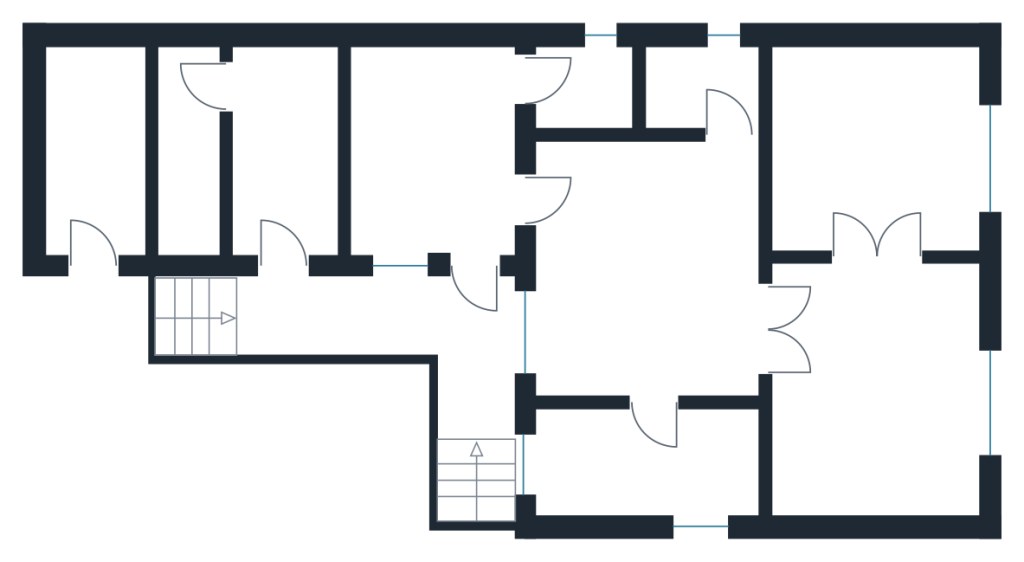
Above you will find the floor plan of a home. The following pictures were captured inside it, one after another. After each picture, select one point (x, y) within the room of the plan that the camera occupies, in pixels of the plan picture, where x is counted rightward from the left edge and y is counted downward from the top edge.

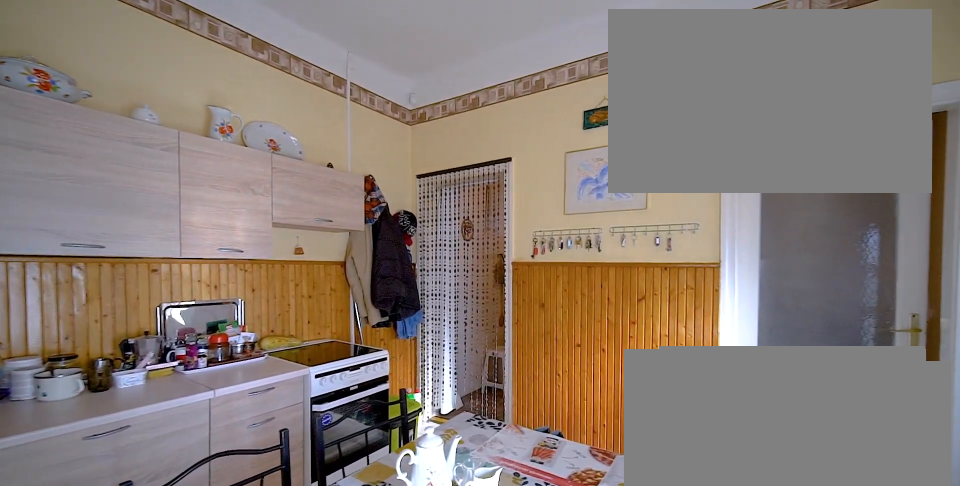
(436, 156)
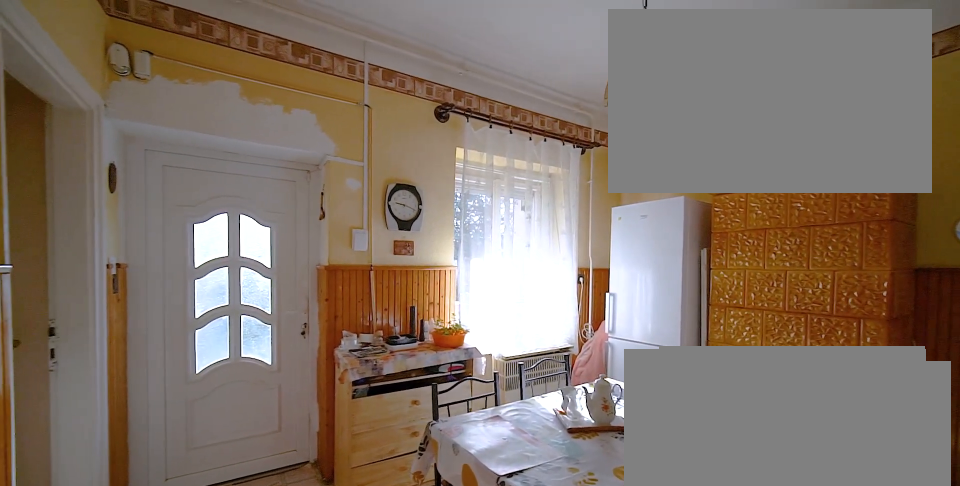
(436, 155)
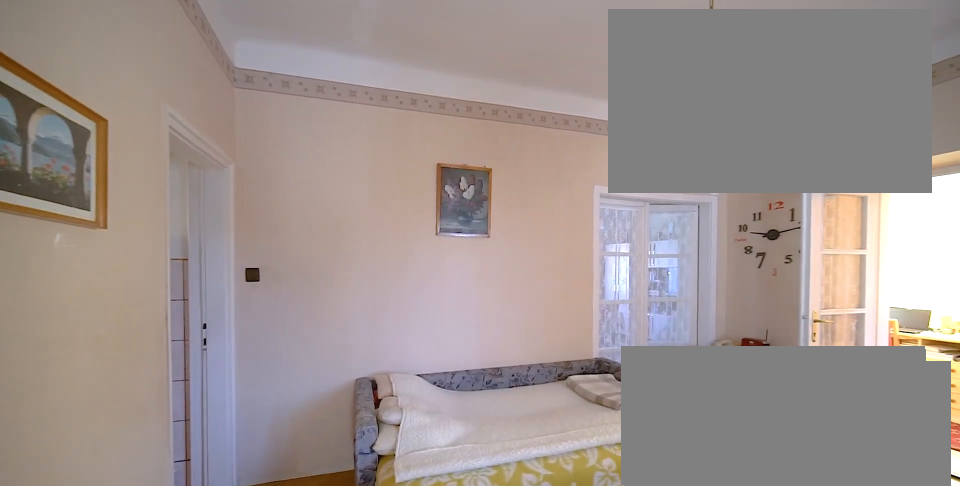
(651, 284)
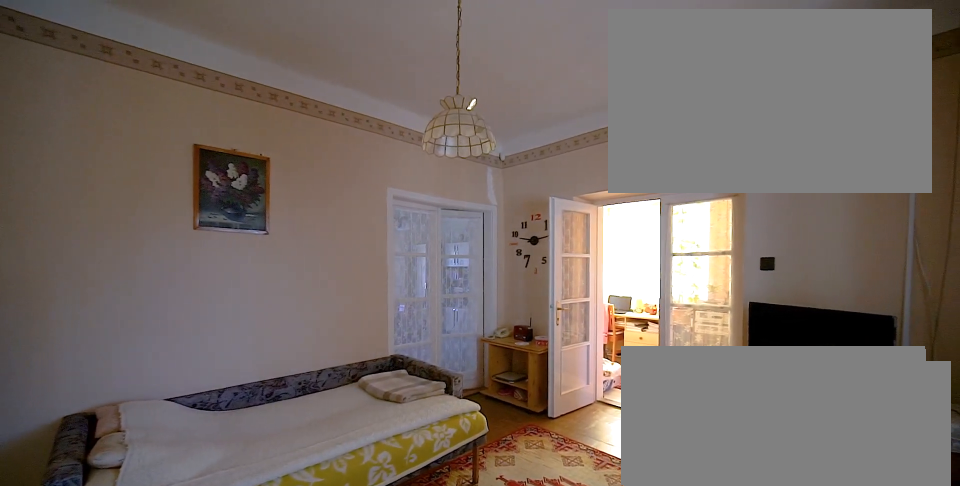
(651, 284)
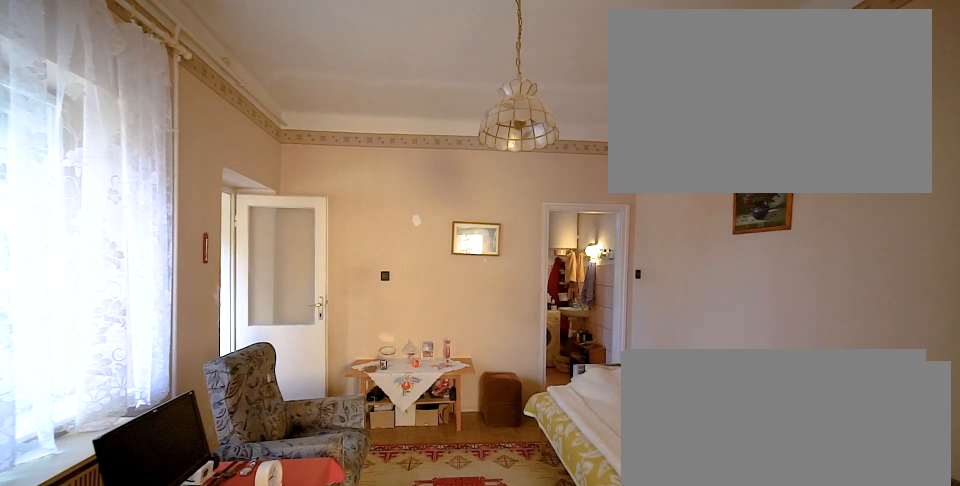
(652, 284)
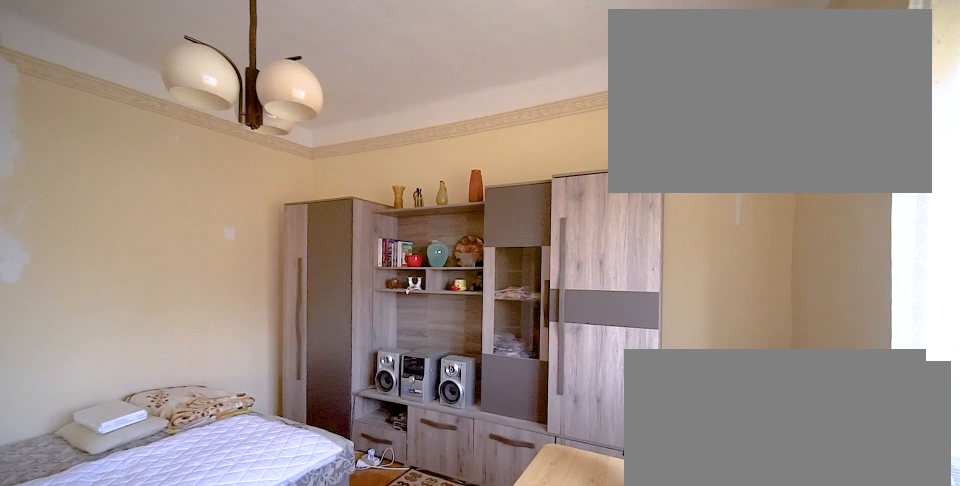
(878, 152)
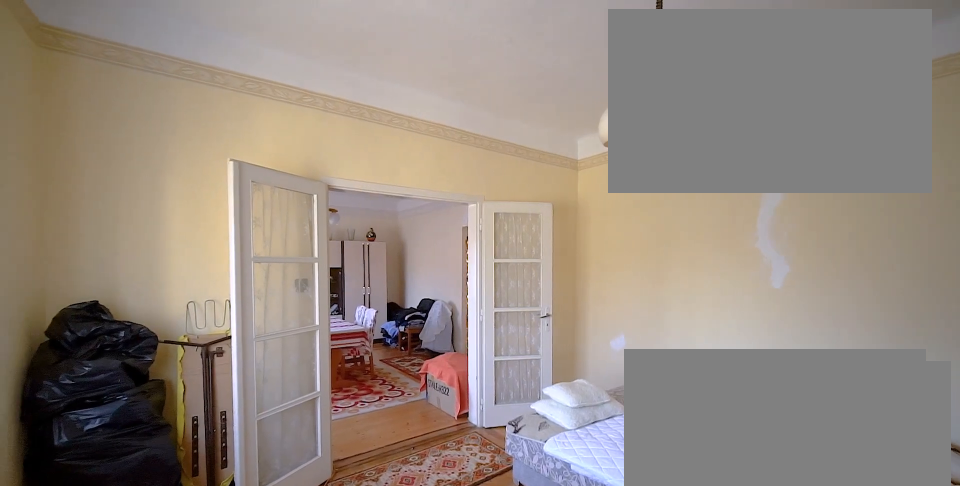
(878, 152)
